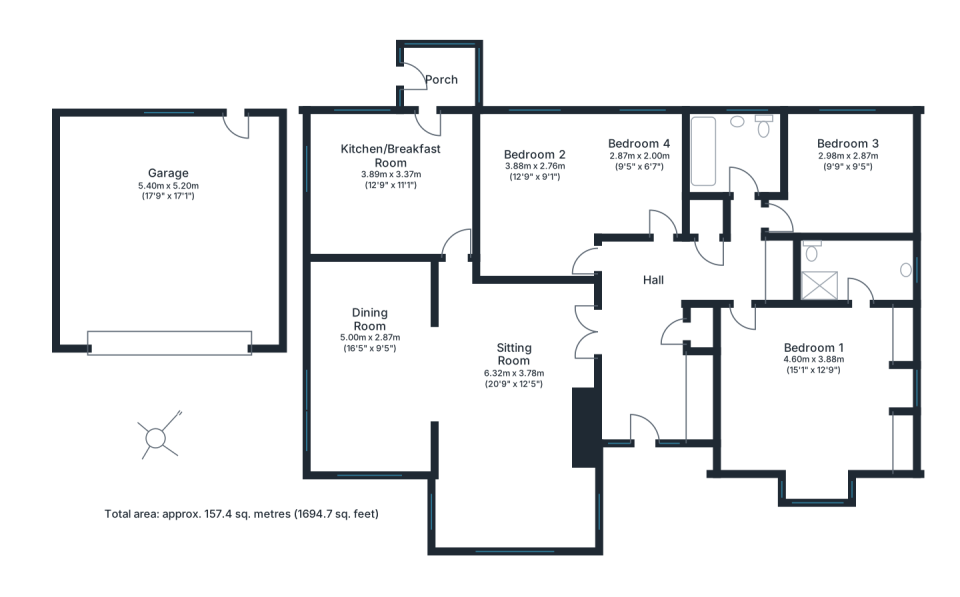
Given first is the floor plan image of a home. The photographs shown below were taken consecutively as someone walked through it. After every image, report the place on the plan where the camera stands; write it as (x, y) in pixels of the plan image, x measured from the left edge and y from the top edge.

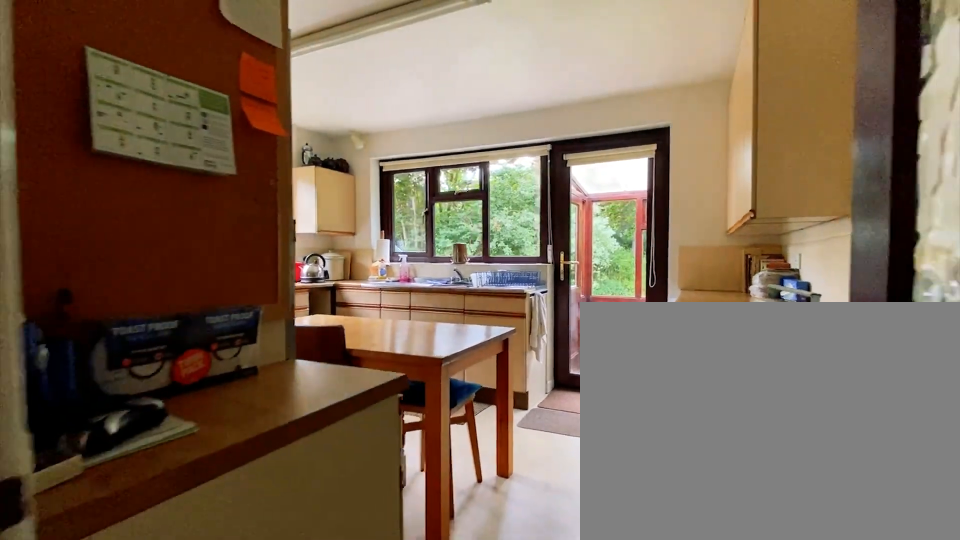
(453, 268)
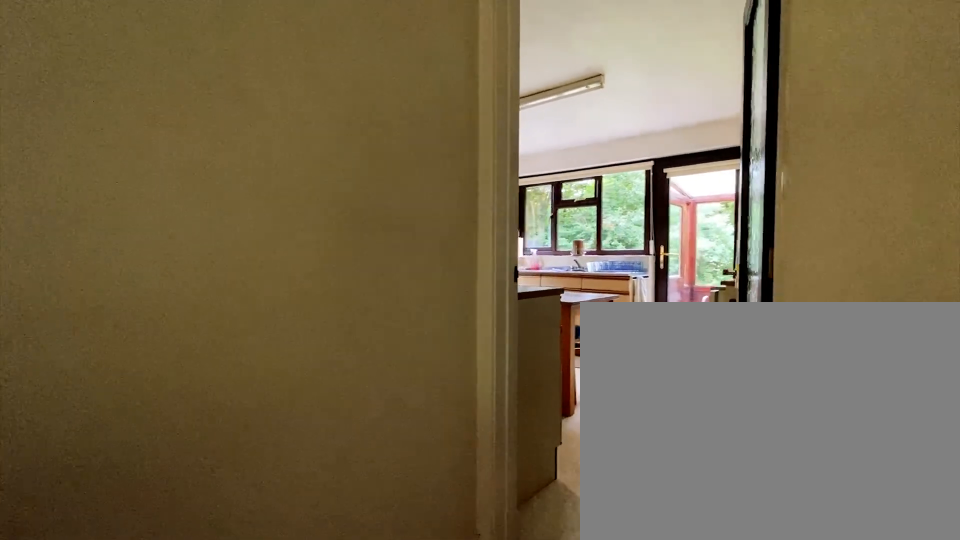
(453, 322)
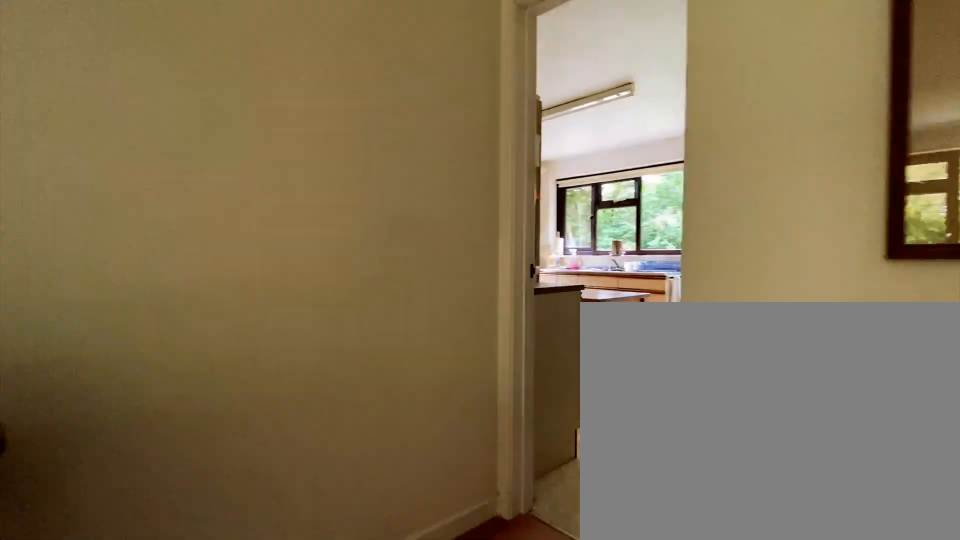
(453, 333)
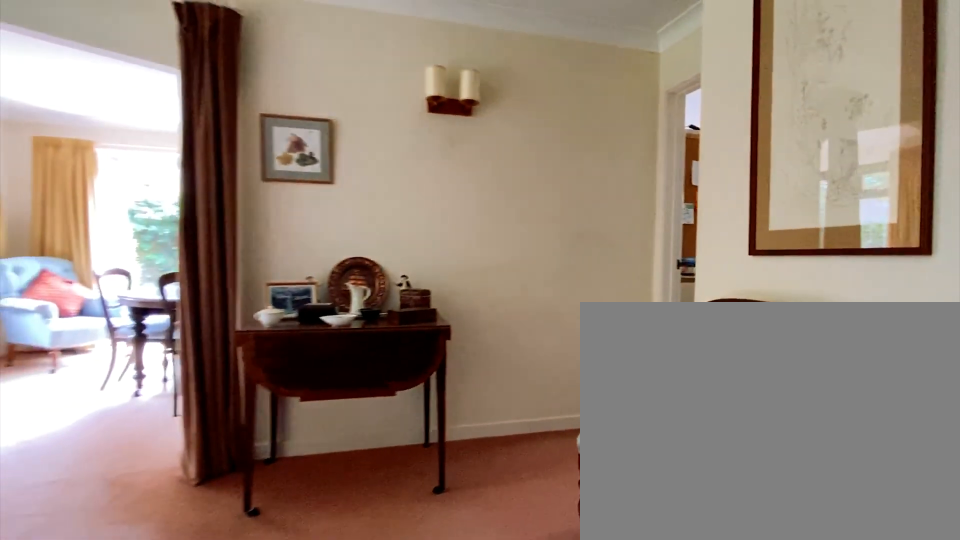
(500, 334)
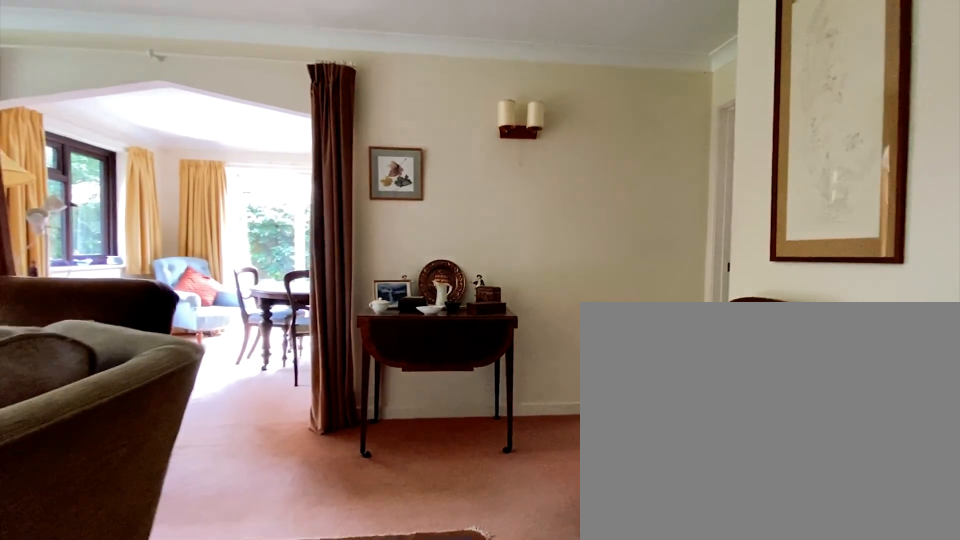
(524, 335)
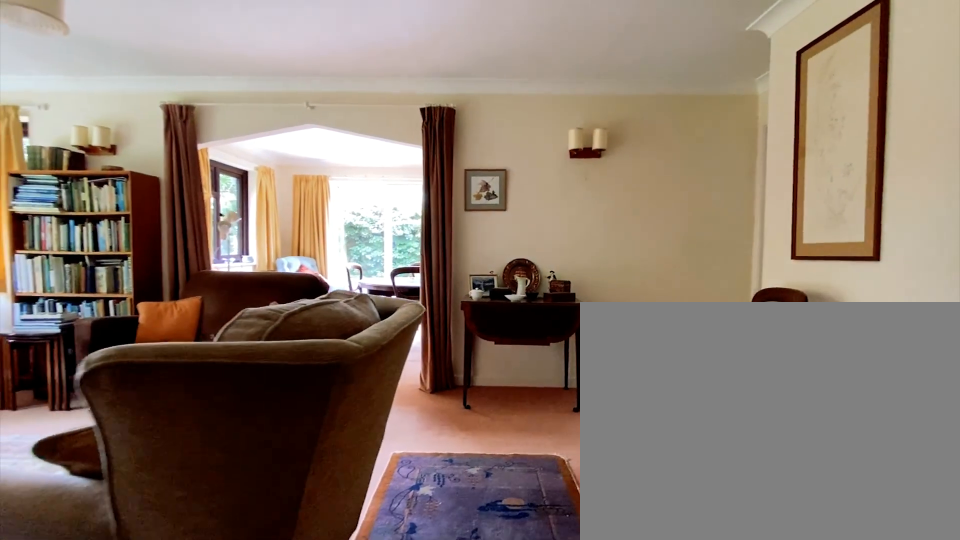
(573, 334)
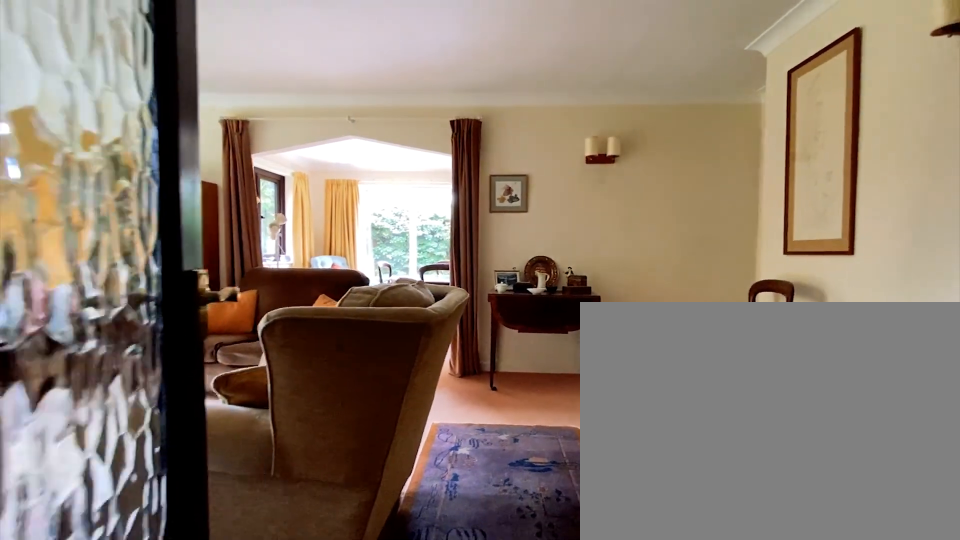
(598, 334)
